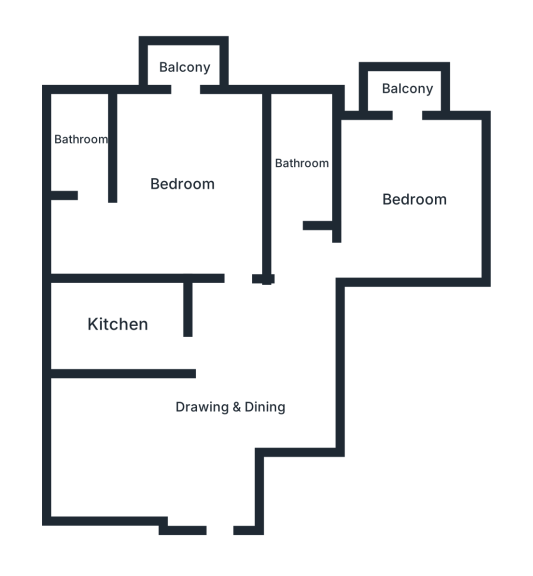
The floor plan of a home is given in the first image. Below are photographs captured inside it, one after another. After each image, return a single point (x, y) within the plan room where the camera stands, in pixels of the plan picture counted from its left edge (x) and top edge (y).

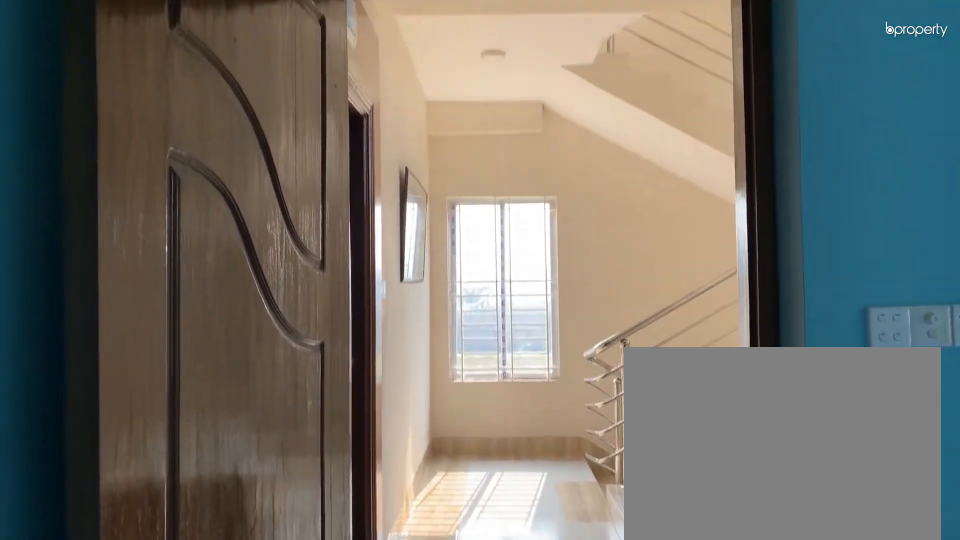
(232, 412)
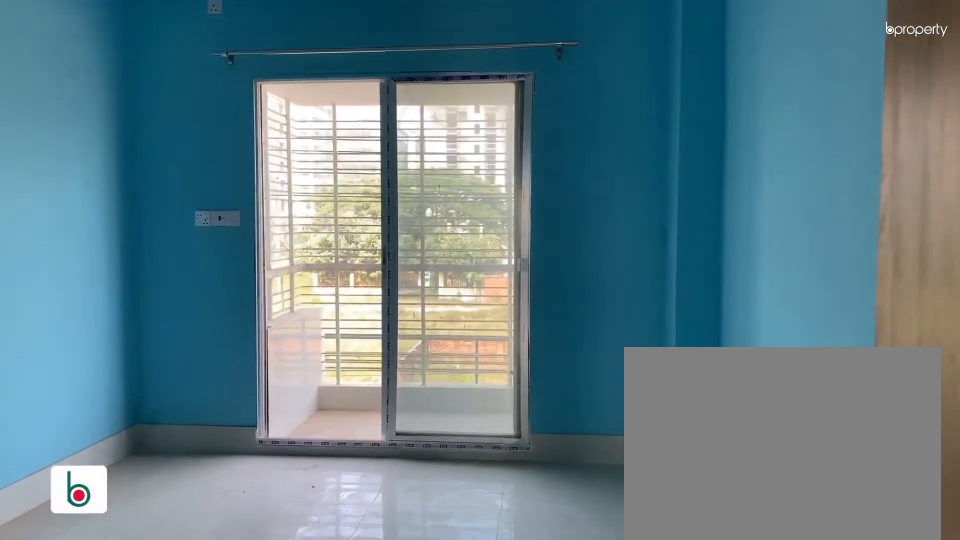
(183, 175)
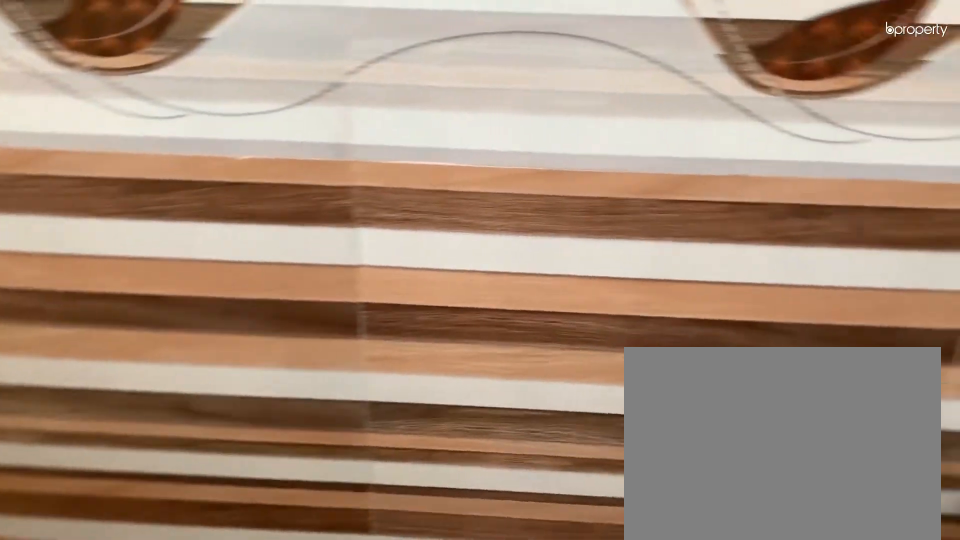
(301, 161)
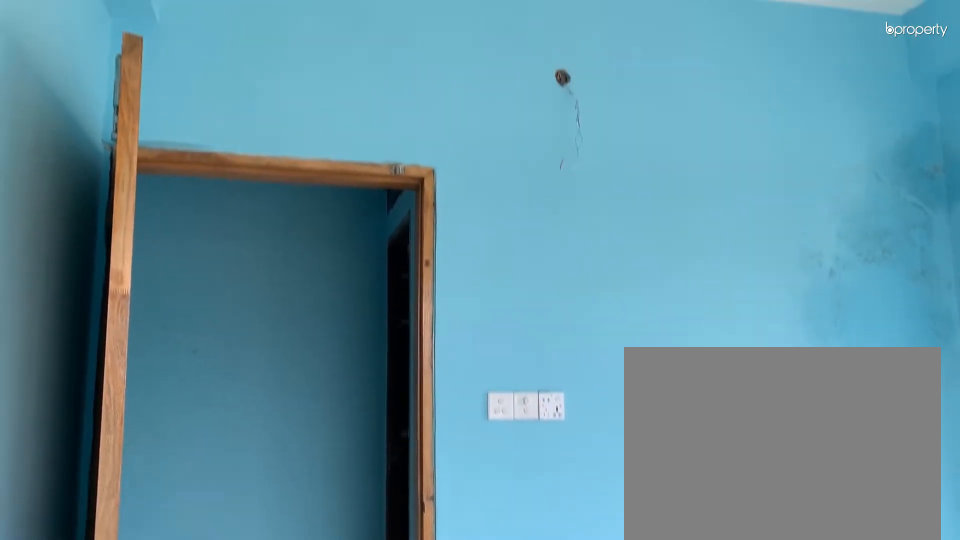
(413, 200)
